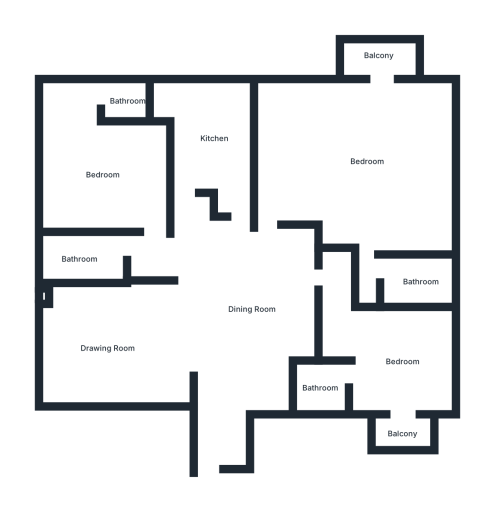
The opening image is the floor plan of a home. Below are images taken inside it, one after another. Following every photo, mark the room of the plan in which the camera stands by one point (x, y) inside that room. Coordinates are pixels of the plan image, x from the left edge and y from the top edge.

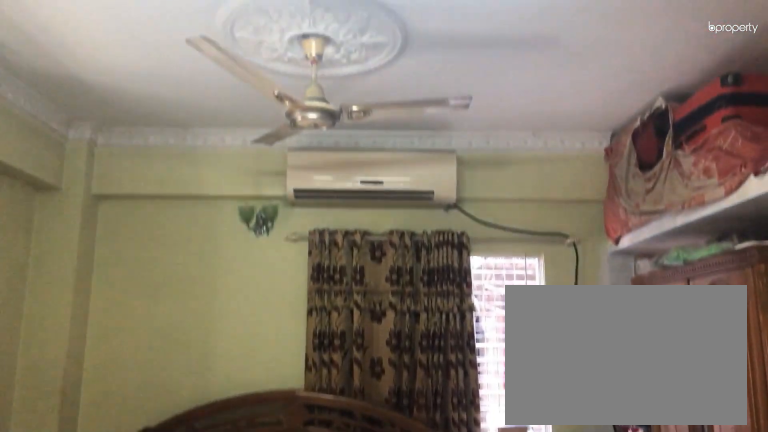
(368, 161)
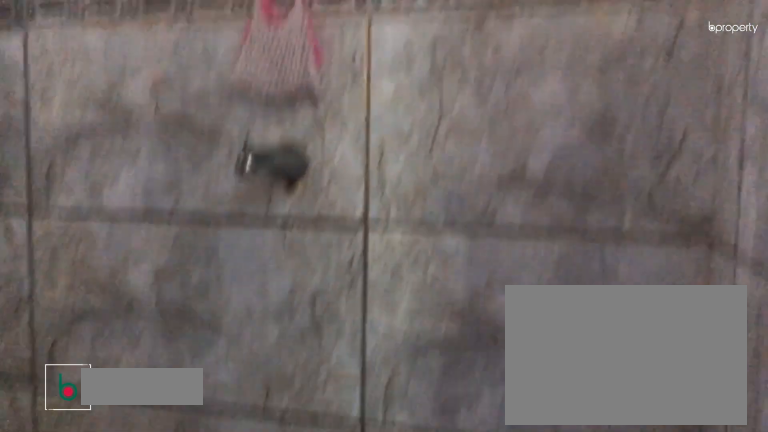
(421, 280)
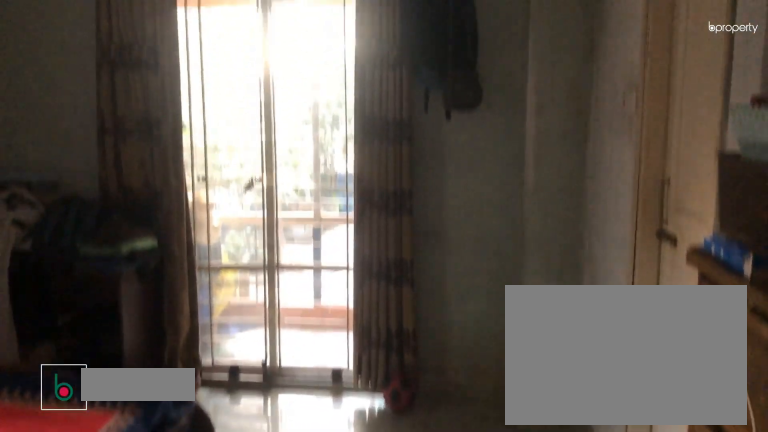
(404, 361)
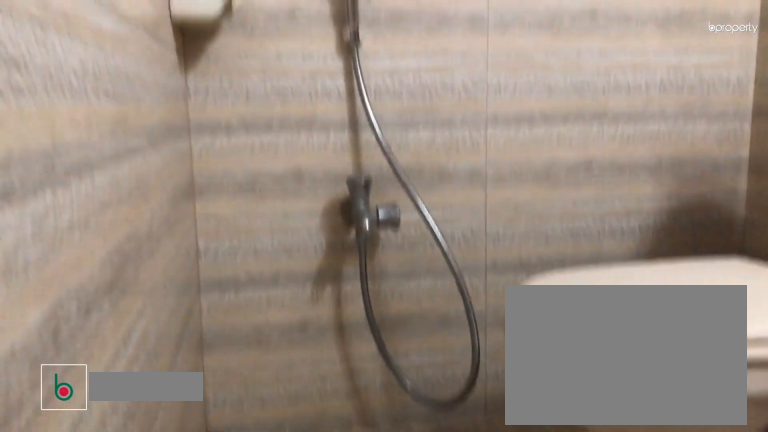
(320, 387)
